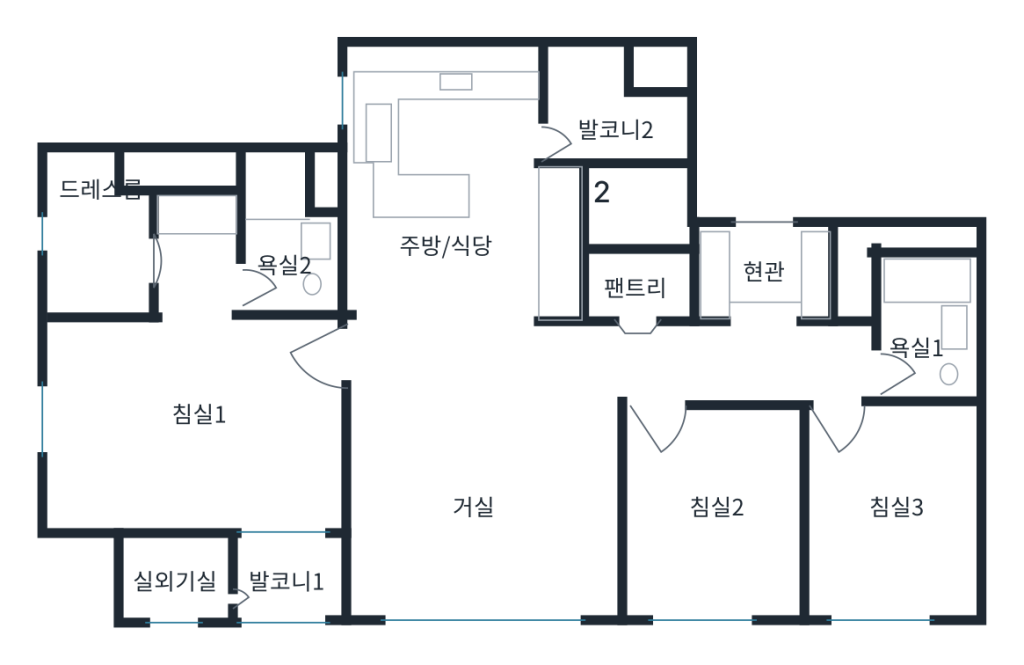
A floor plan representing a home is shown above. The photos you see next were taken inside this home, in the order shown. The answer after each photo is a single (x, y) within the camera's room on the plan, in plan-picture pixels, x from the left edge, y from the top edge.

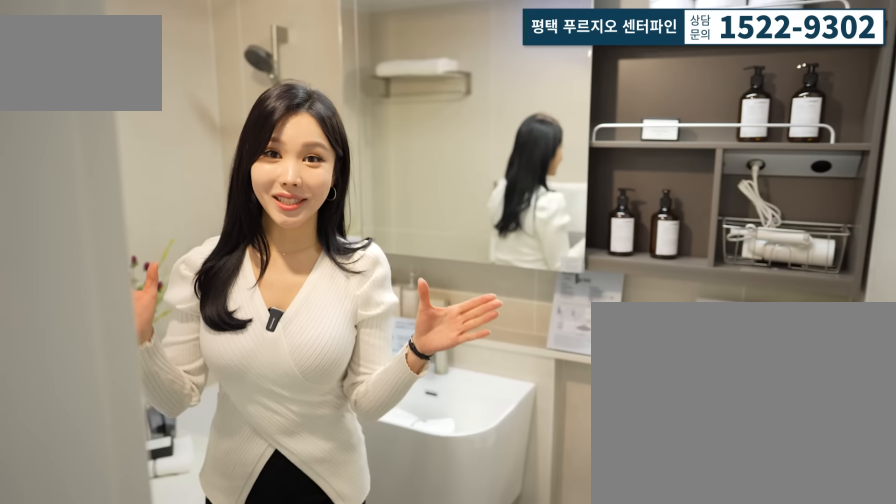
(914, 341)
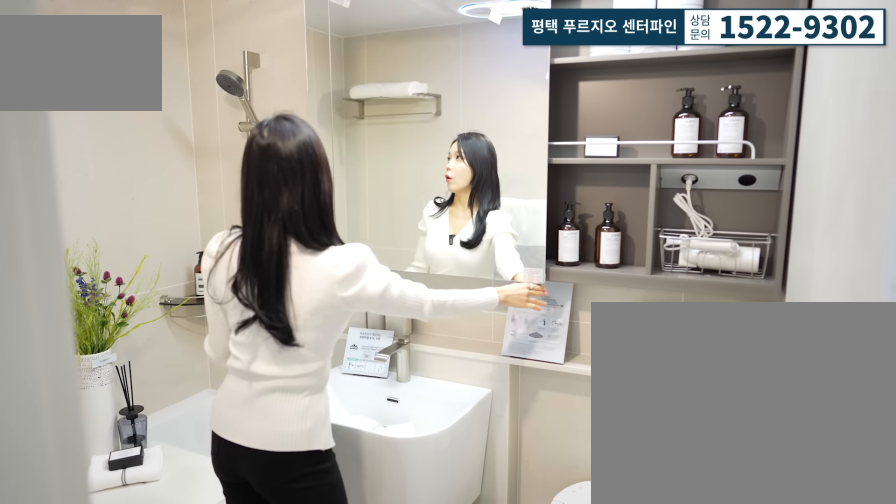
(914, 341)
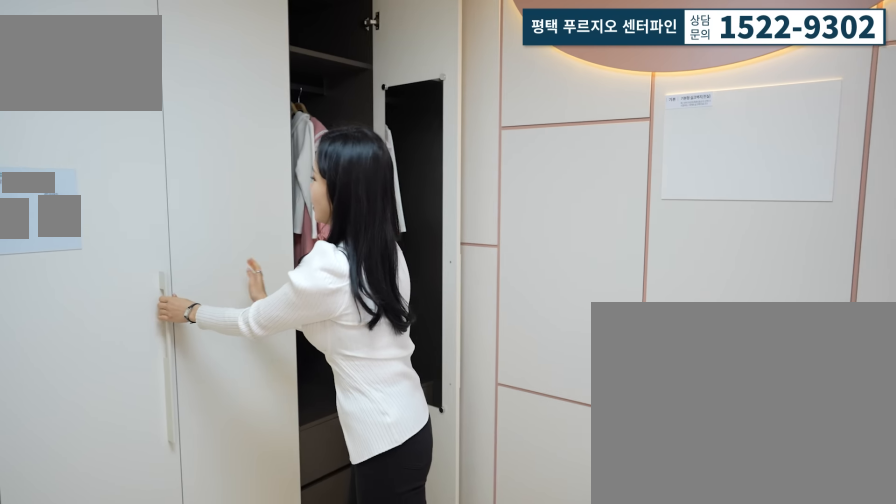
(902, 504)
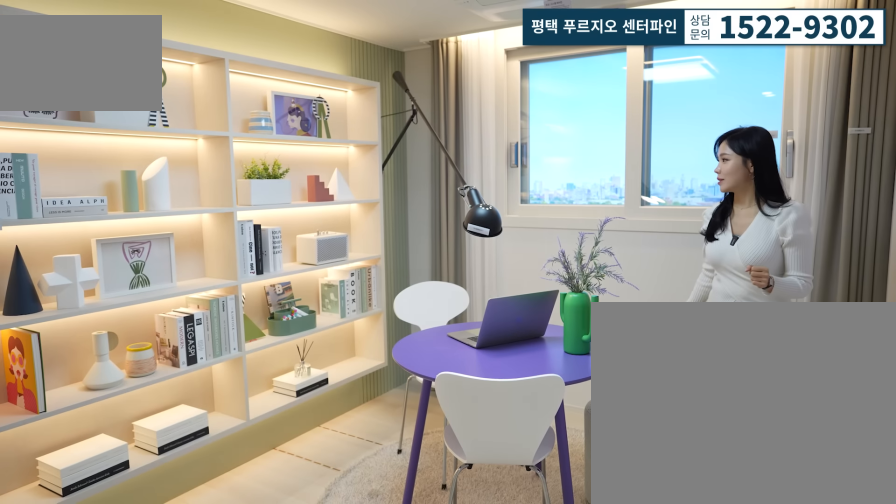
(710, 503)
